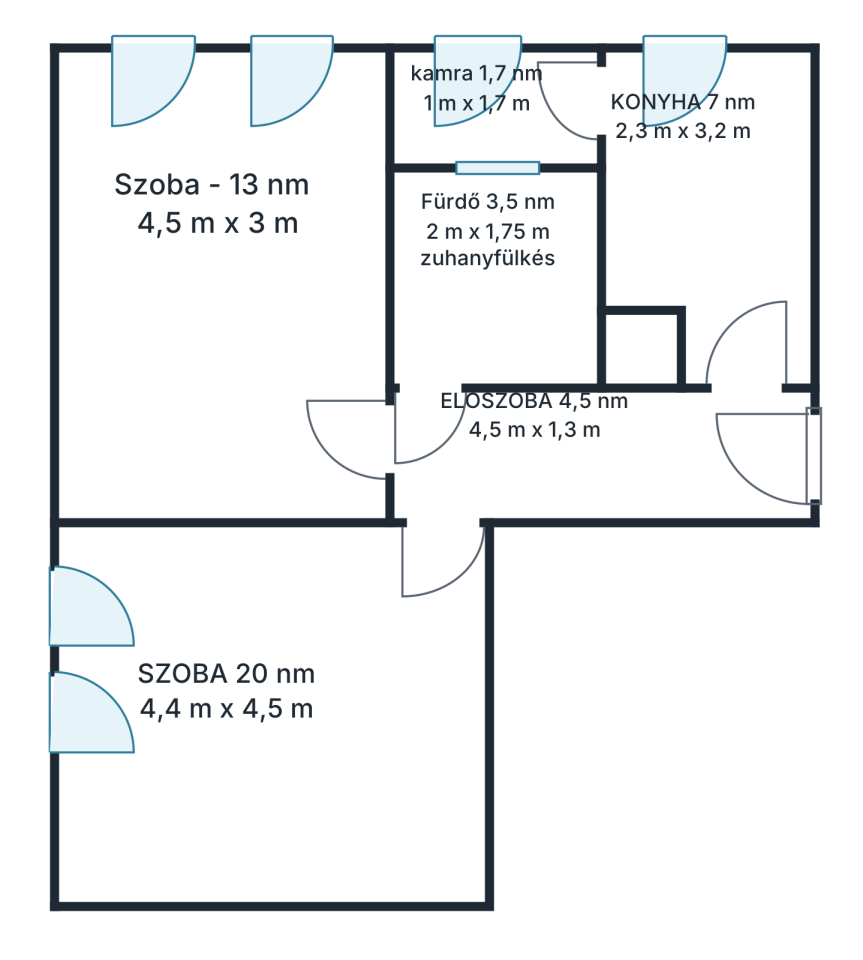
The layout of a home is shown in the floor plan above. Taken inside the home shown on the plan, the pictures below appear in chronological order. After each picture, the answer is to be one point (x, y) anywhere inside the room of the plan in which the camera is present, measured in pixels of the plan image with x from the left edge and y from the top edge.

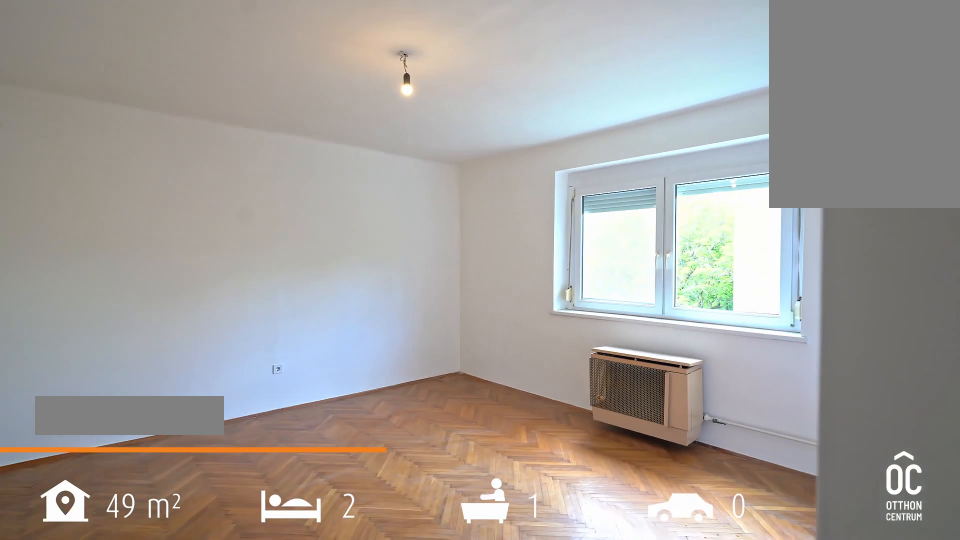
(278, 719)
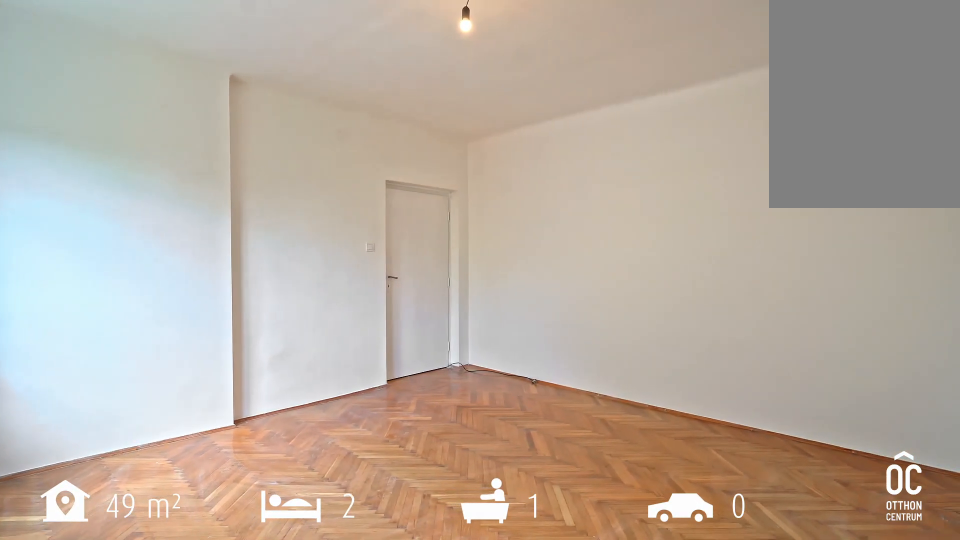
(278, 719)
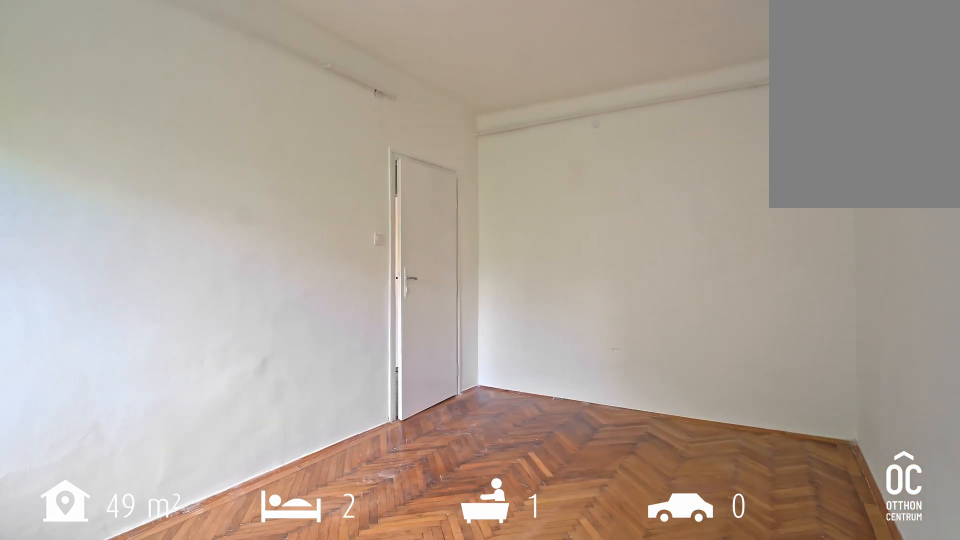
(221, 321)
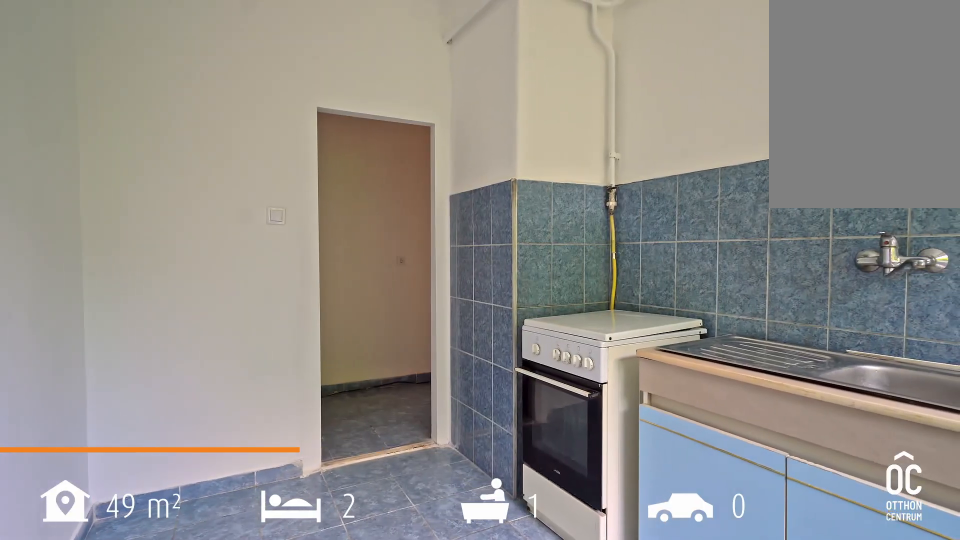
(695, 210)
